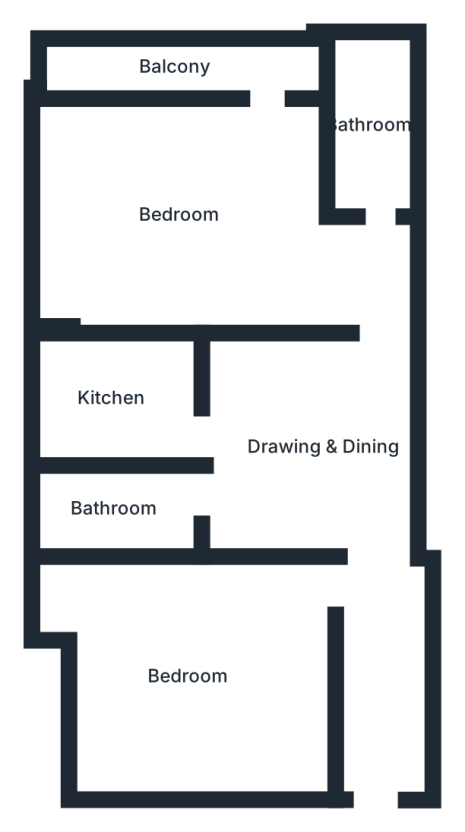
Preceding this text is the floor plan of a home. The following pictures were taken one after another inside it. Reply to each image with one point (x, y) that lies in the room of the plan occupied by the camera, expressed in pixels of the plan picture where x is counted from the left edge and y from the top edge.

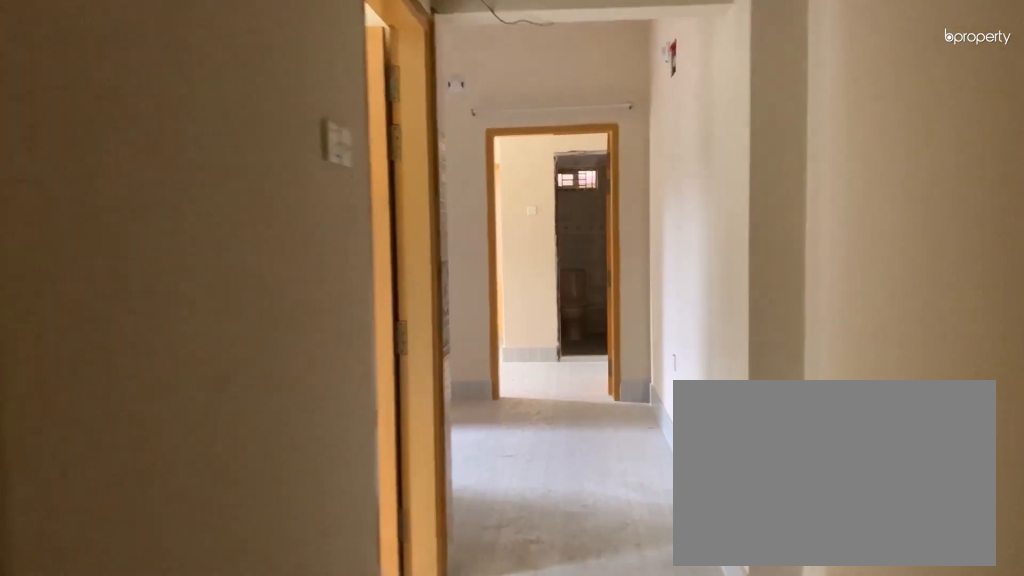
(380, 718)
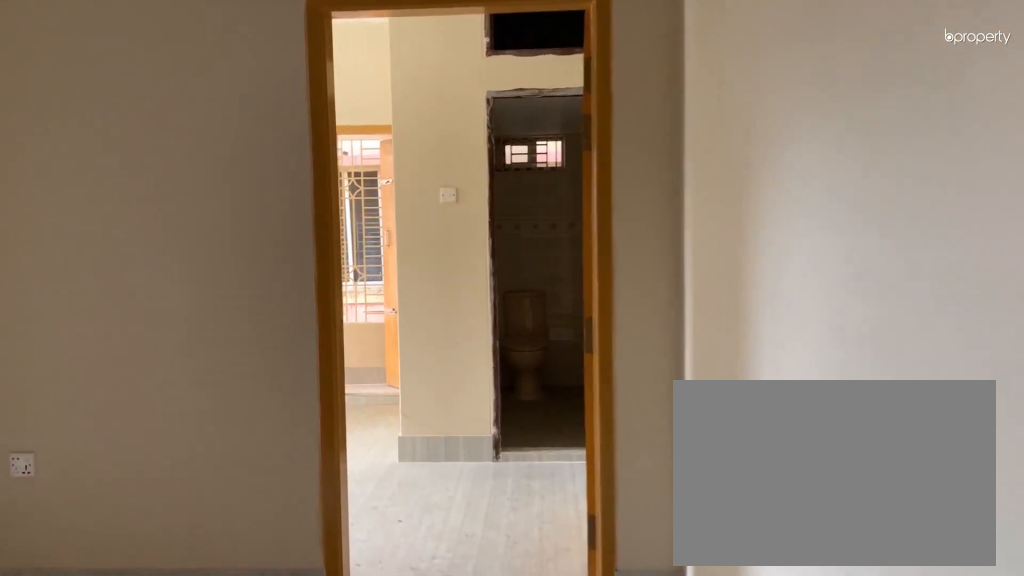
(275, 416)
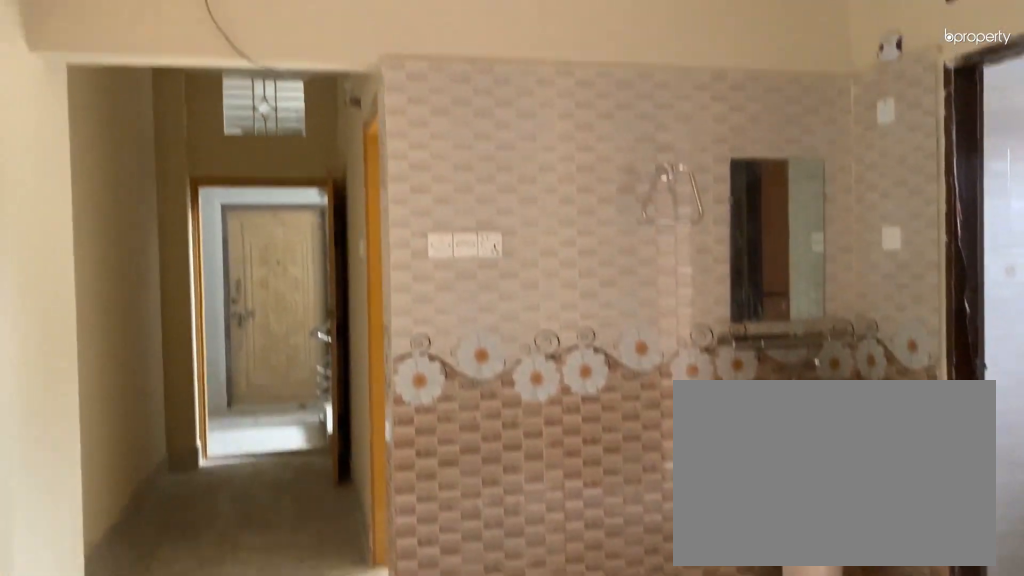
(275, 416)
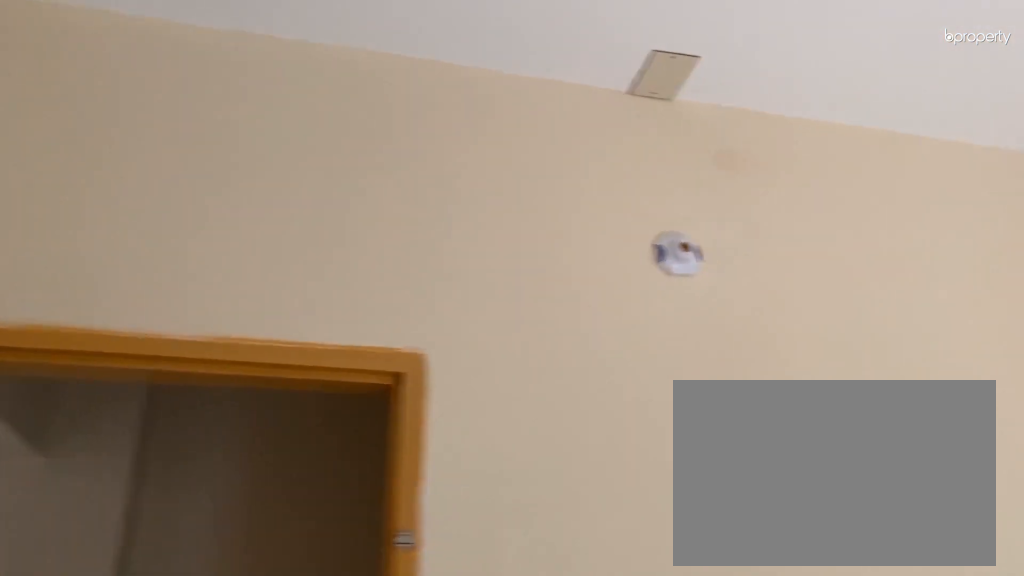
(206, 684)
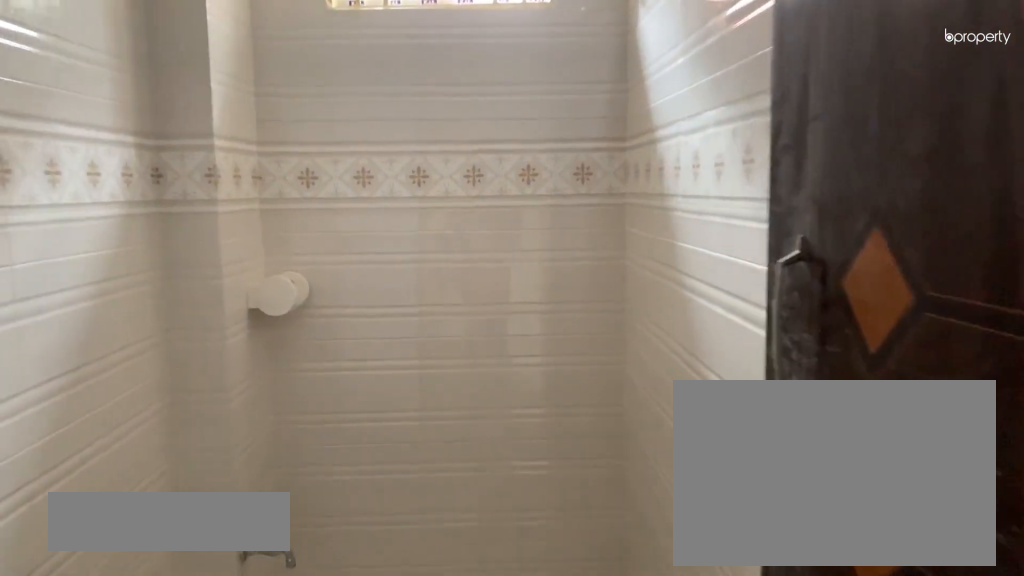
(166, 513)
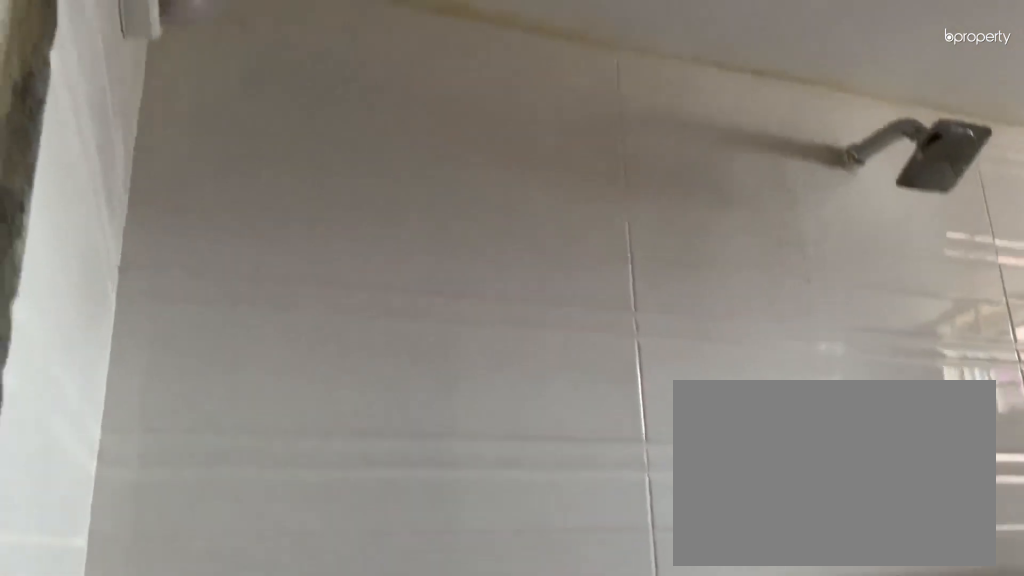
(118, 518)
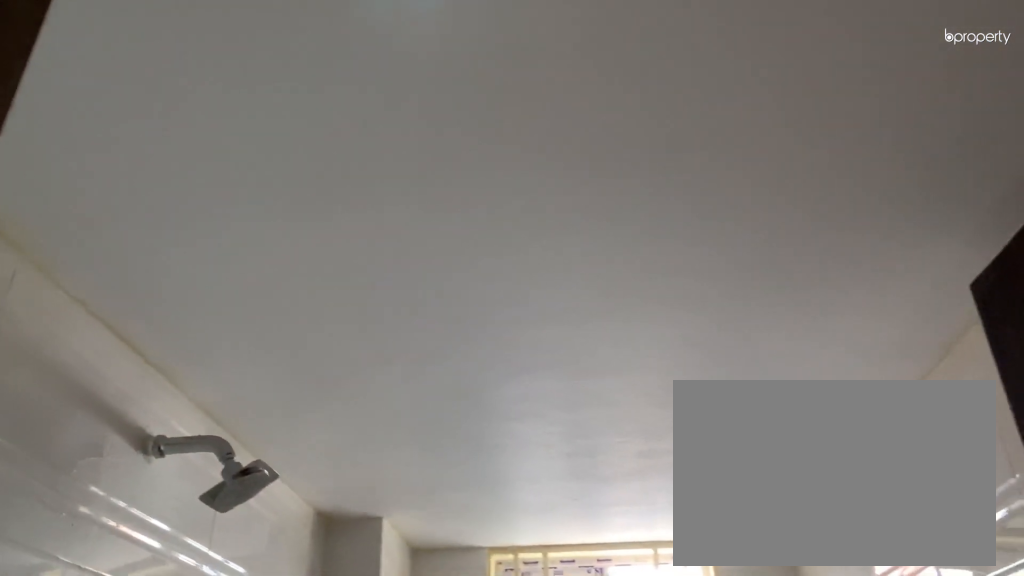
(118, 518)
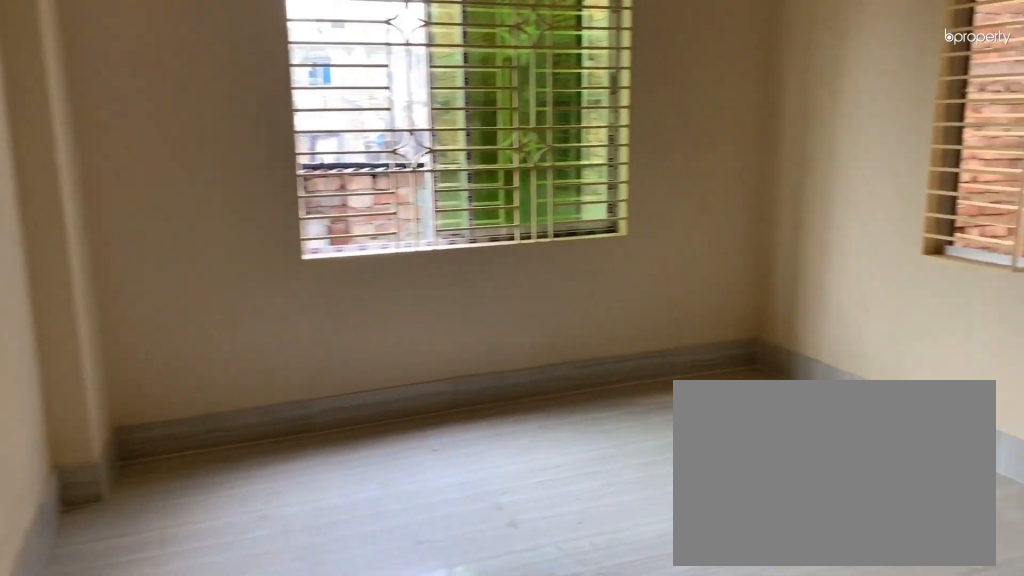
(217, 236)
